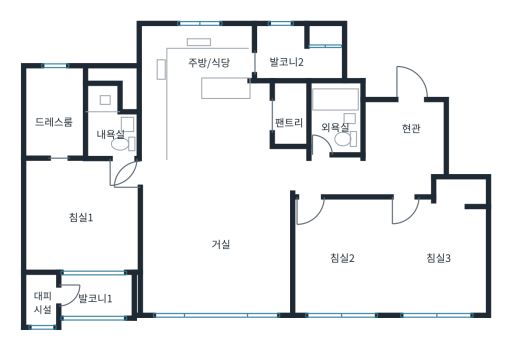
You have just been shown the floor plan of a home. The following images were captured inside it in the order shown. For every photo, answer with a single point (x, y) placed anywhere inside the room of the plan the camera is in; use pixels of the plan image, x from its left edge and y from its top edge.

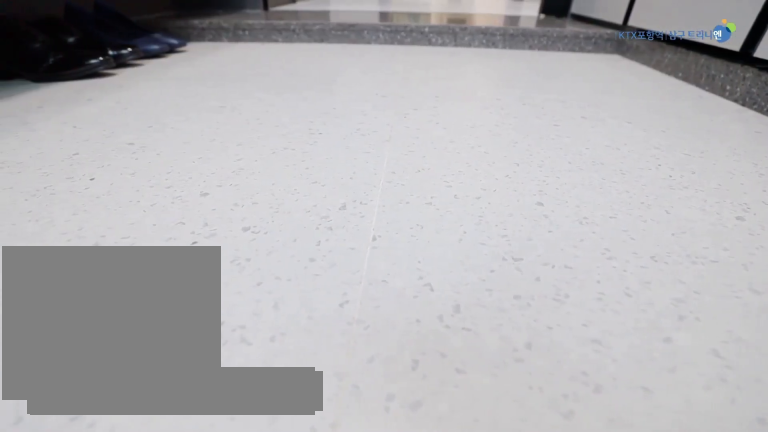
(404, 134)
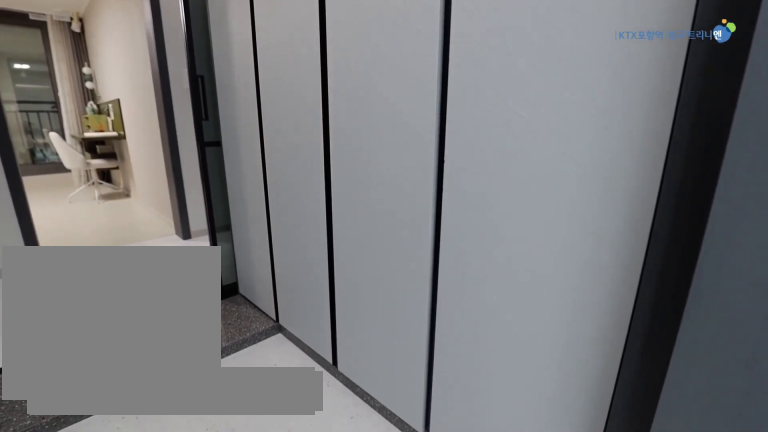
(403, 132)
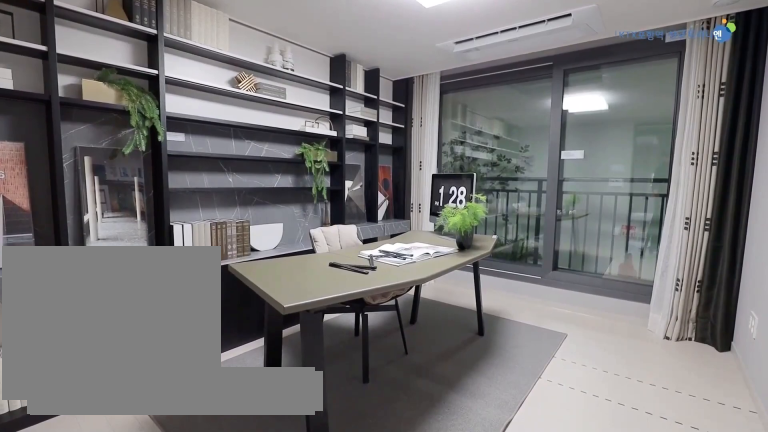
(343, 254)
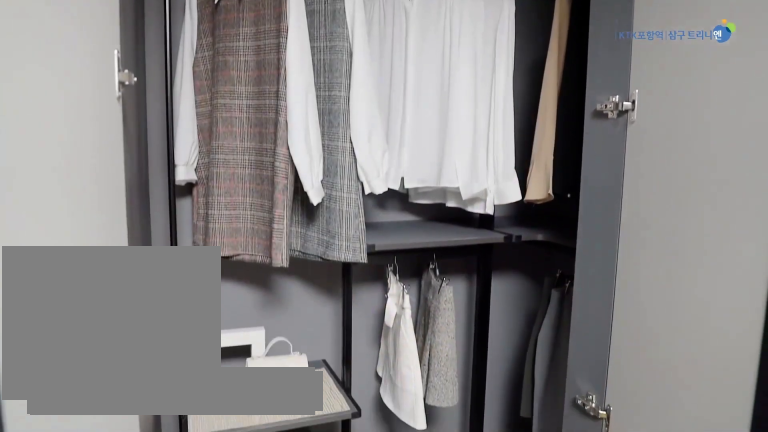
(439, 249)
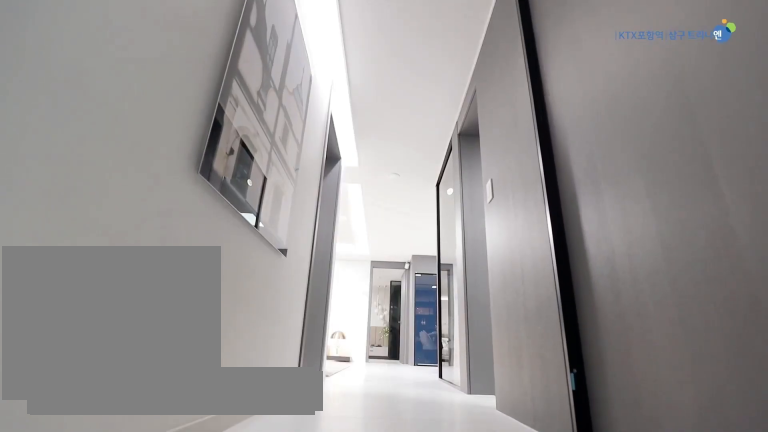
(357, 175)
